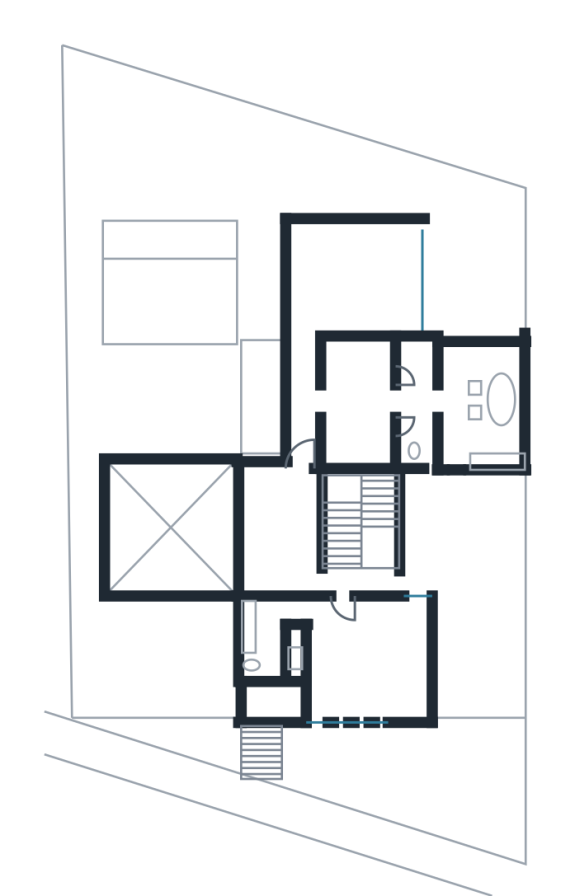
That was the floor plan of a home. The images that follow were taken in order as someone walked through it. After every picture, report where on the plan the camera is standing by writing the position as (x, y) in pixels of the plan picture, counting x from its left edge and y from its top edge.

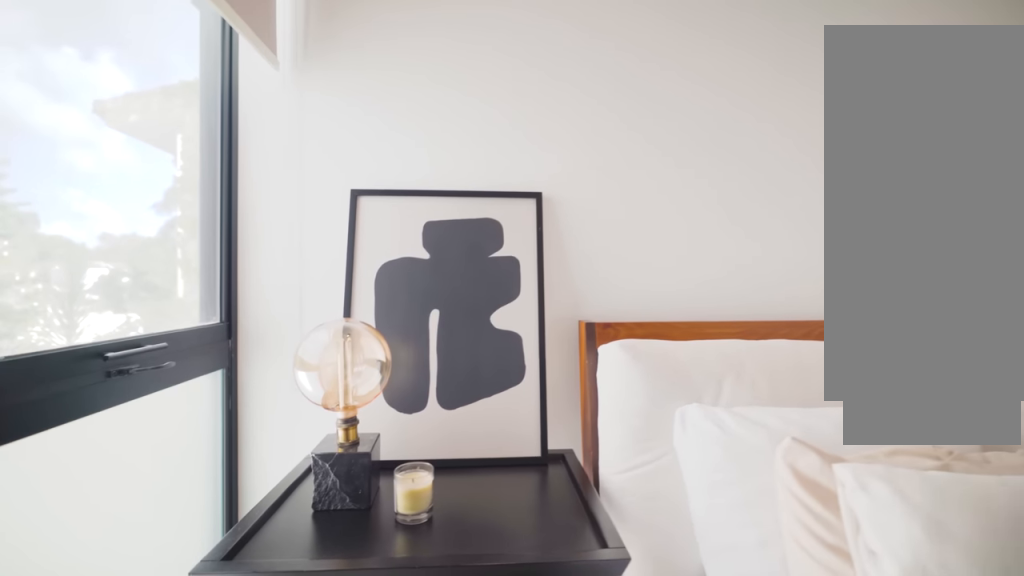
(393, 614)
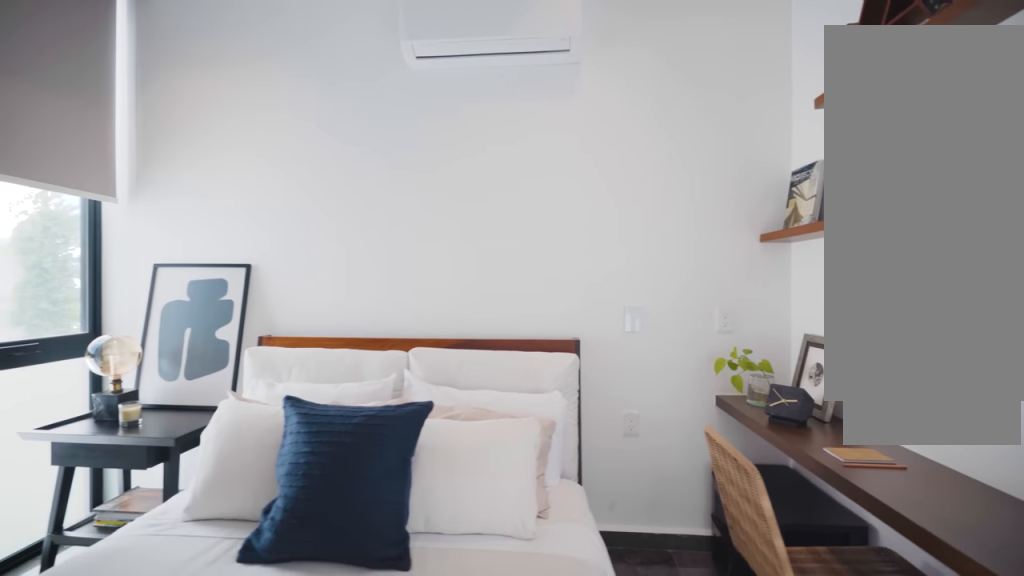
(380, 698)
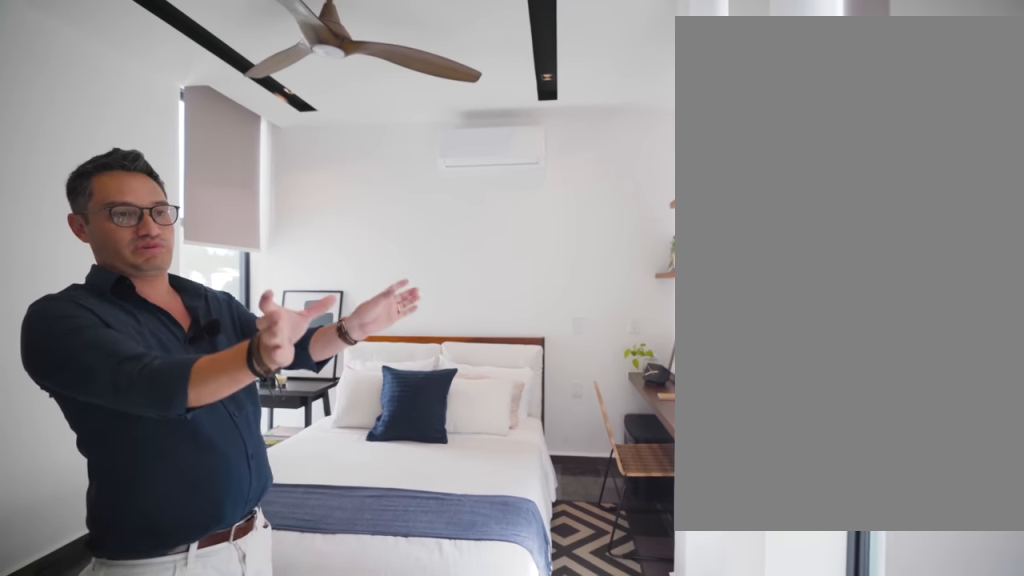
(340, 691)
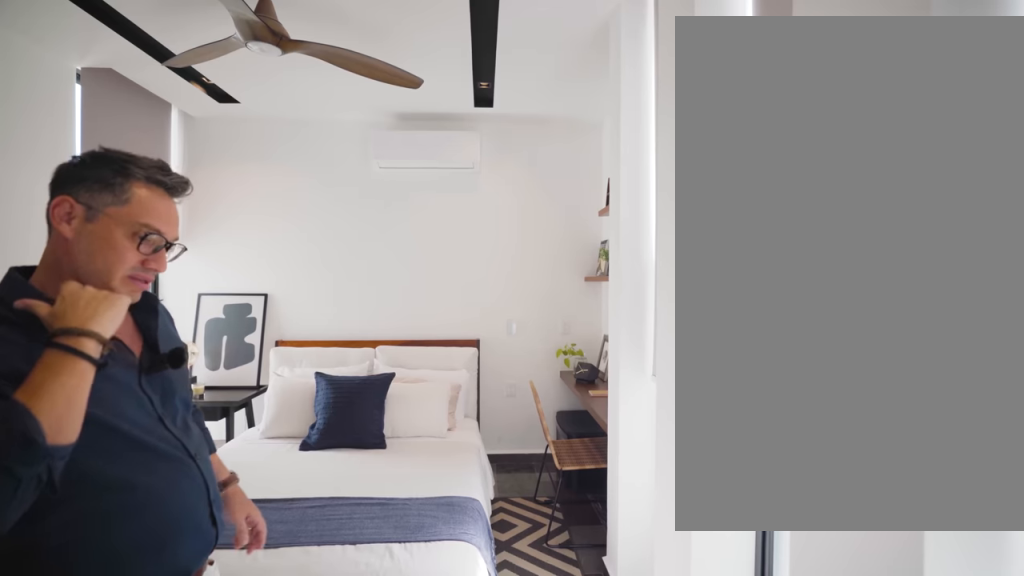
(336, 687)
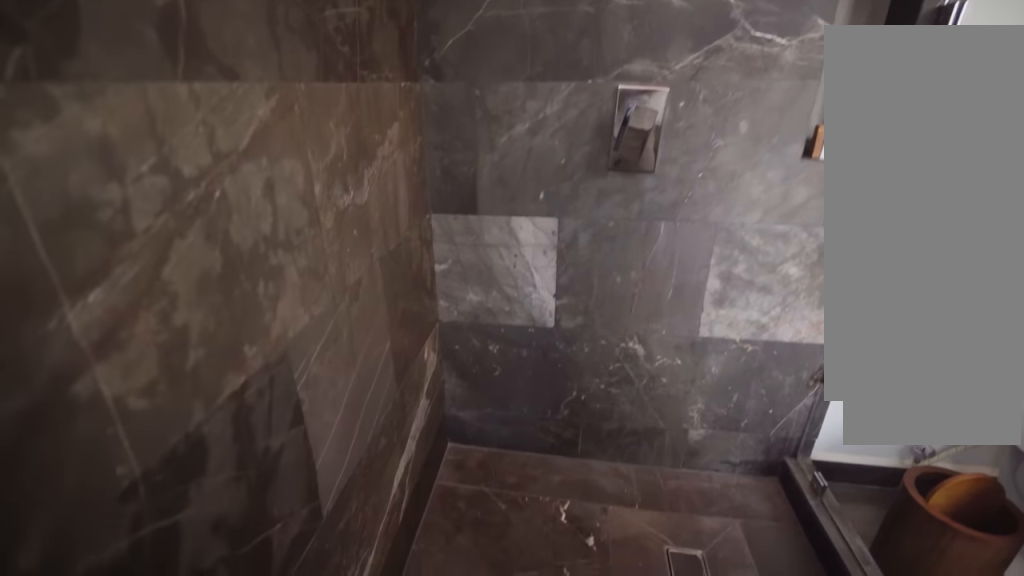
(260, 639)
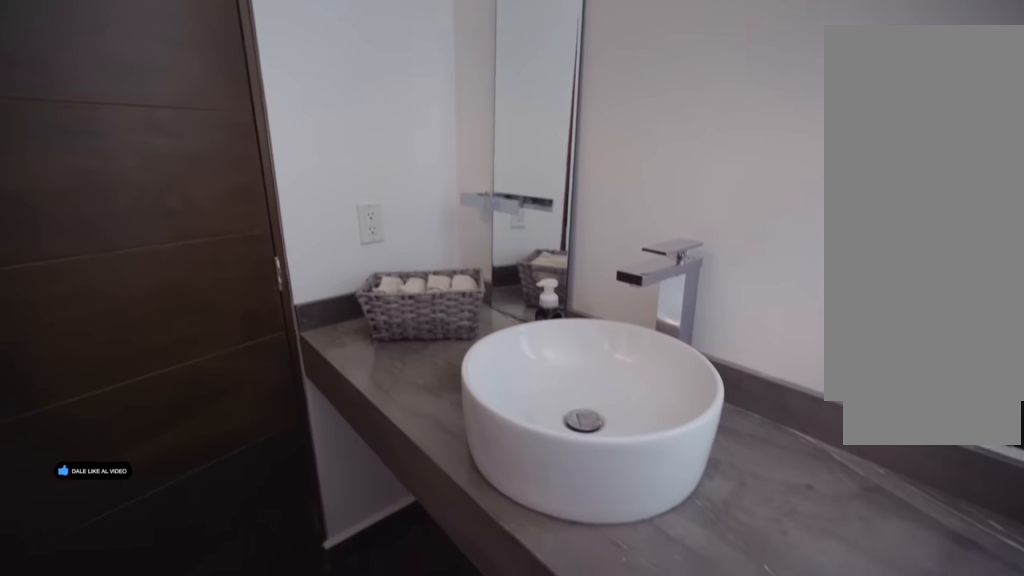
(287, 650)
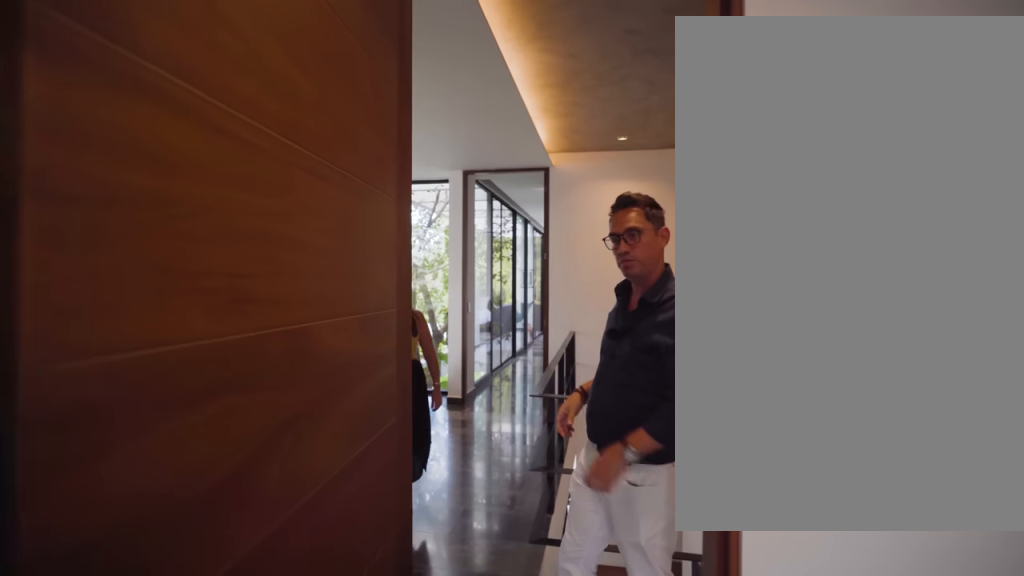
(336, 666)
